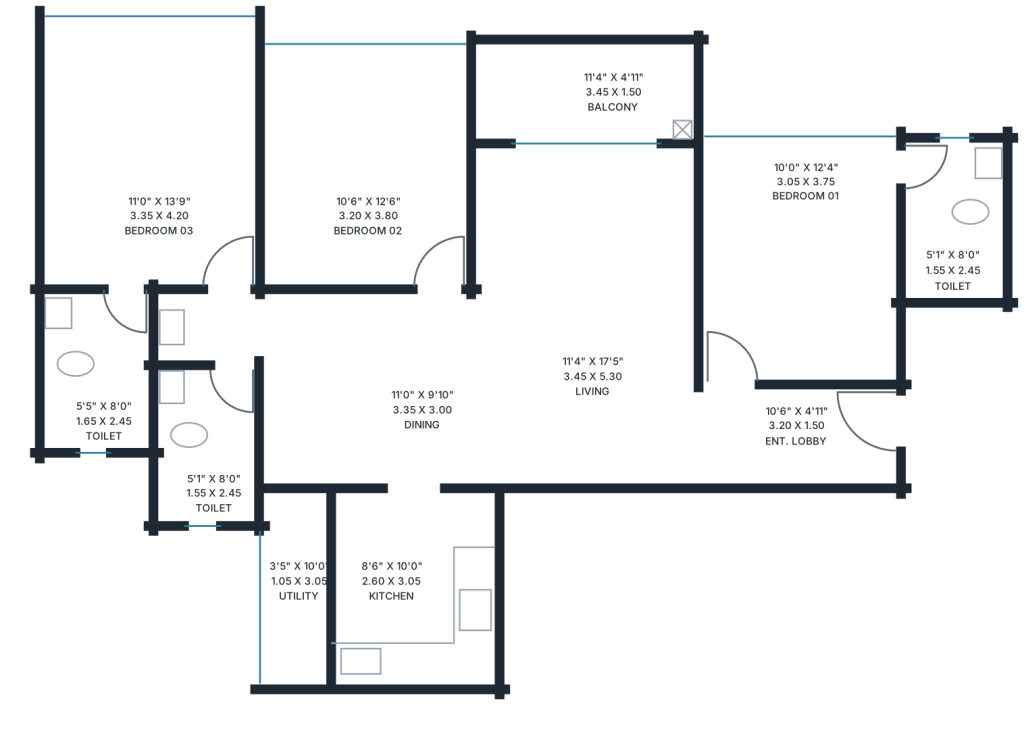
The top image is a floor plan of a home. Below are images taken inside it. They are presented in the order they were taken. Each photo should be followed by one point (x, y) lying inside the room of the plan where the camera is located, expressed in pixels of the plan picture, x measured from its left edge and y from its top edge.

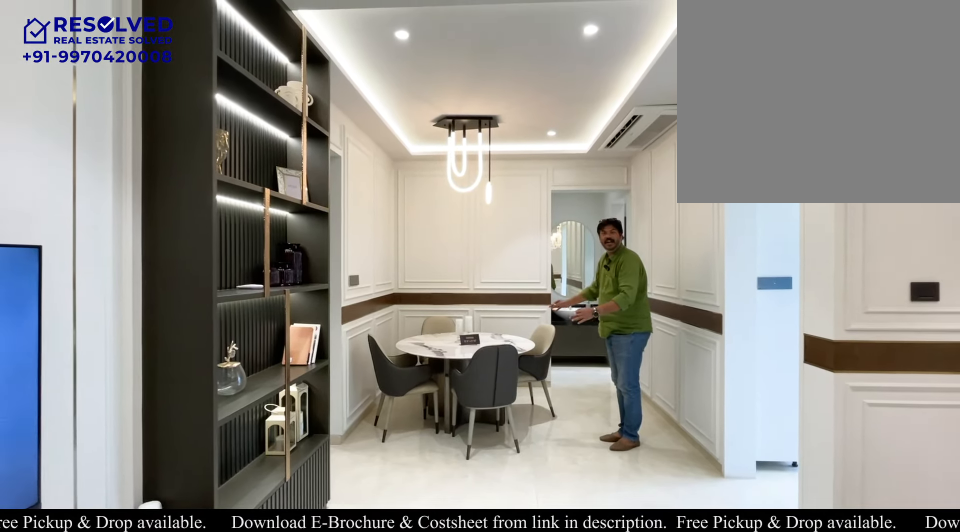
(371, 389)
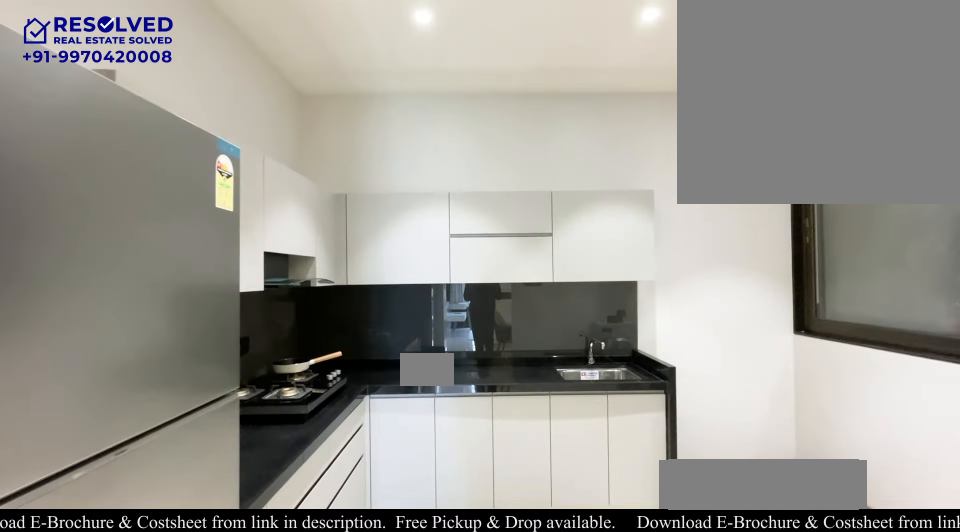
(414, 587)
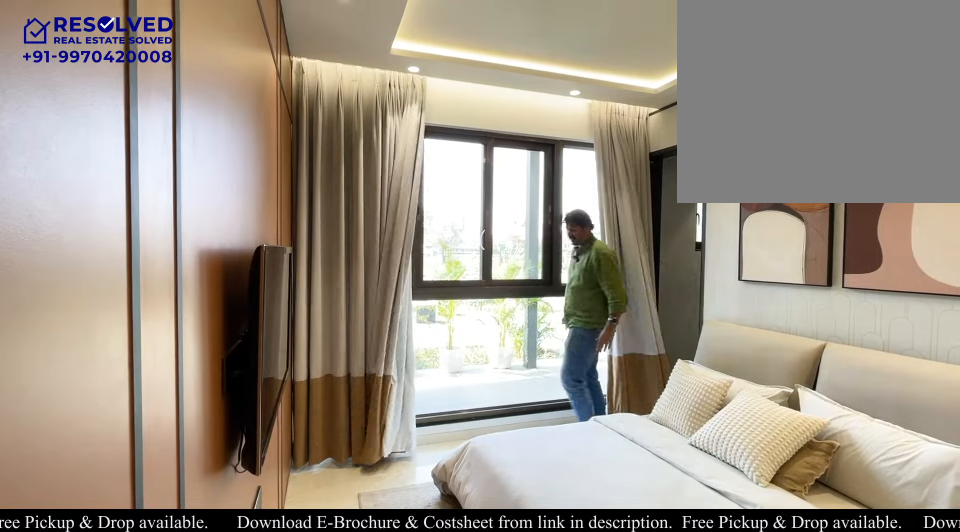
(800, 260)
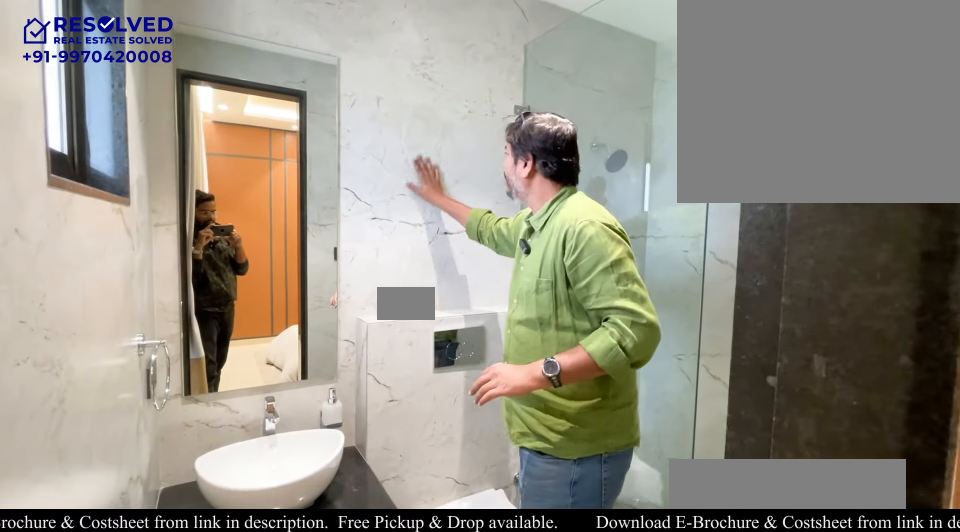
(953, 222)
